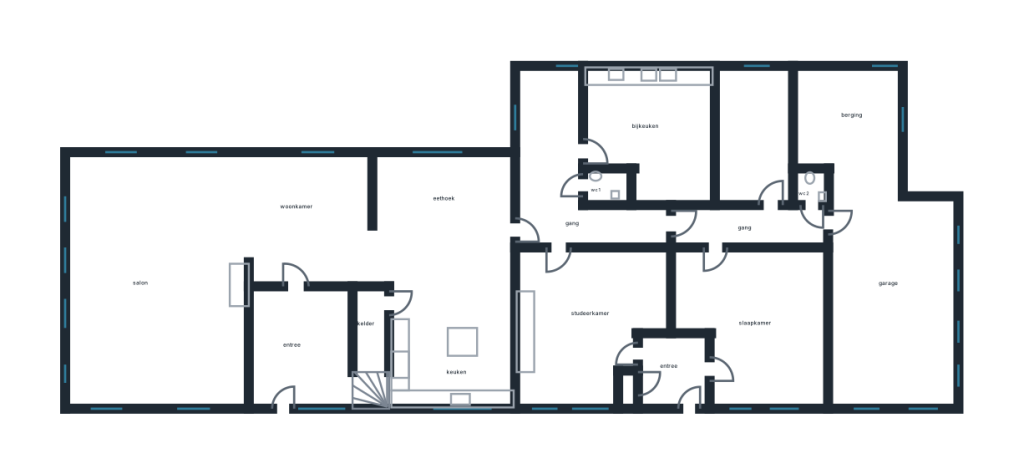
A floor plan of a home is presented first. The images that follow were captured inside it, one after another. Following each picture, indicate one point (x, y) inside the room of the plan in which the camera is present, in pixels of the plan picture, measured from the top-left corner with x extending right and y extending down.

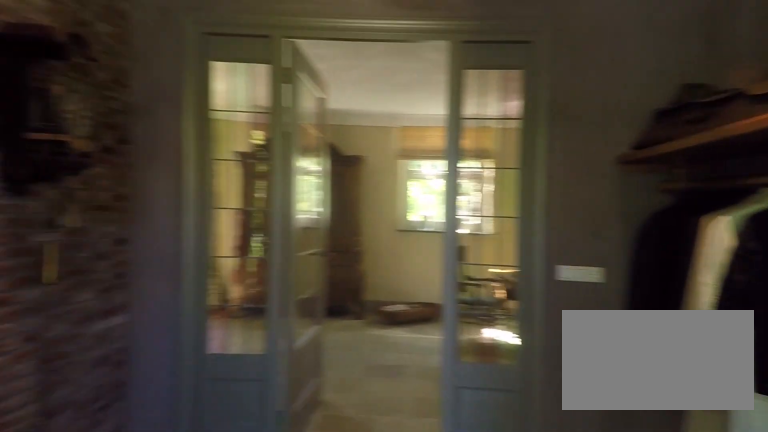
(302, 348)
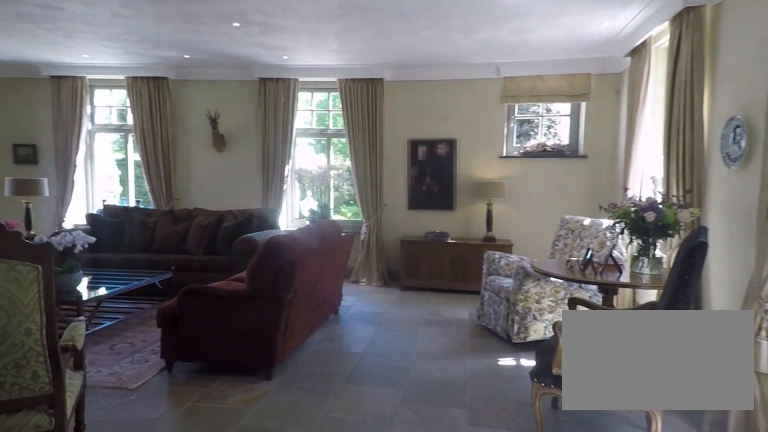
(203, 264)
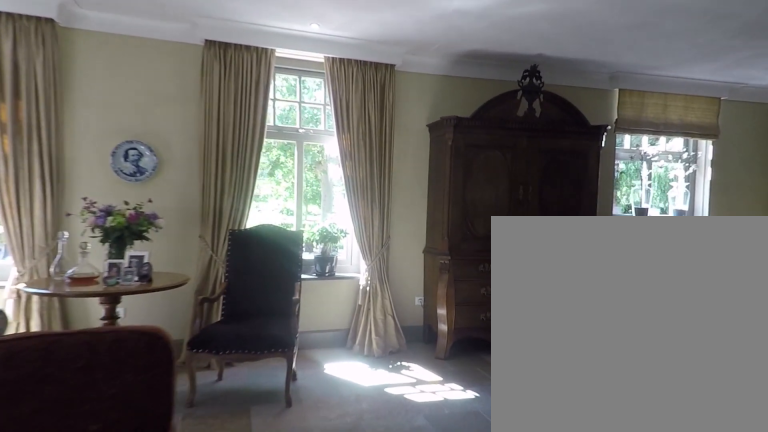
(203, 264)
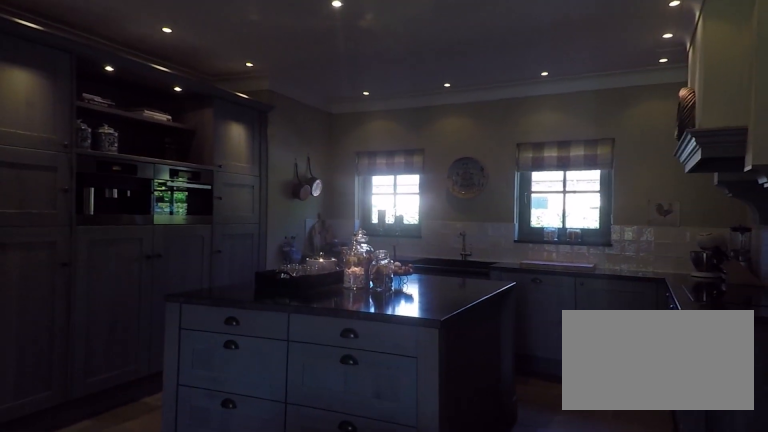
(448, 279)
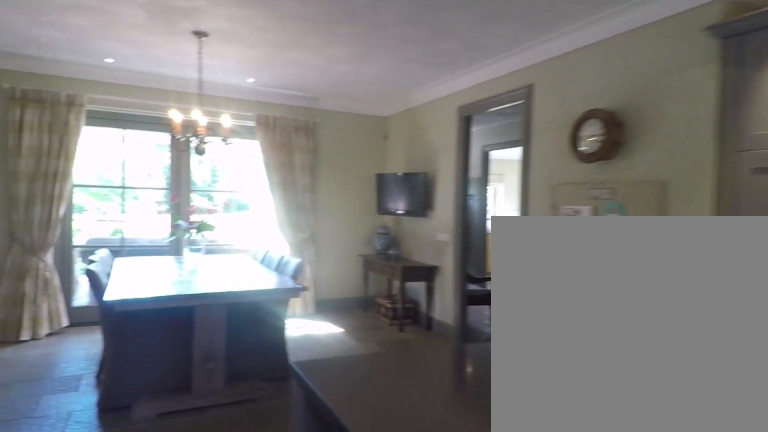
(448, 279)
